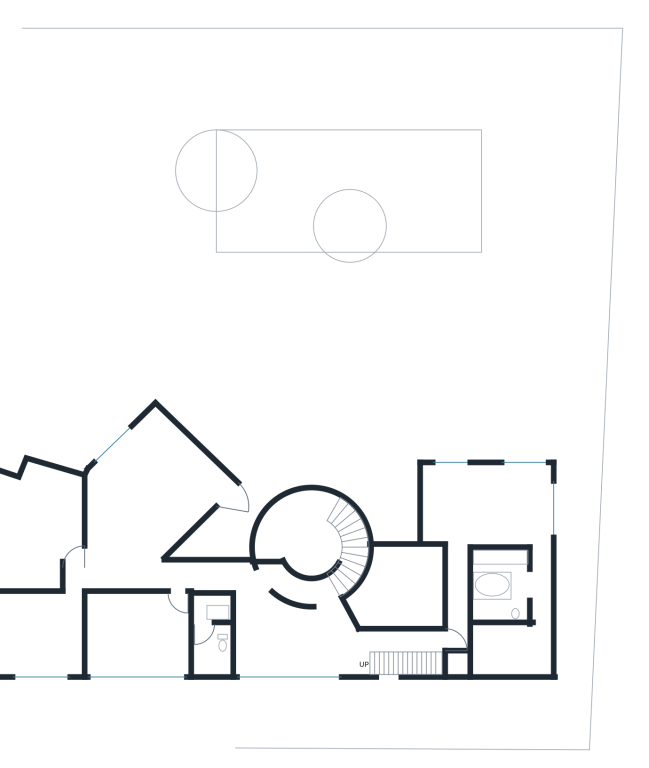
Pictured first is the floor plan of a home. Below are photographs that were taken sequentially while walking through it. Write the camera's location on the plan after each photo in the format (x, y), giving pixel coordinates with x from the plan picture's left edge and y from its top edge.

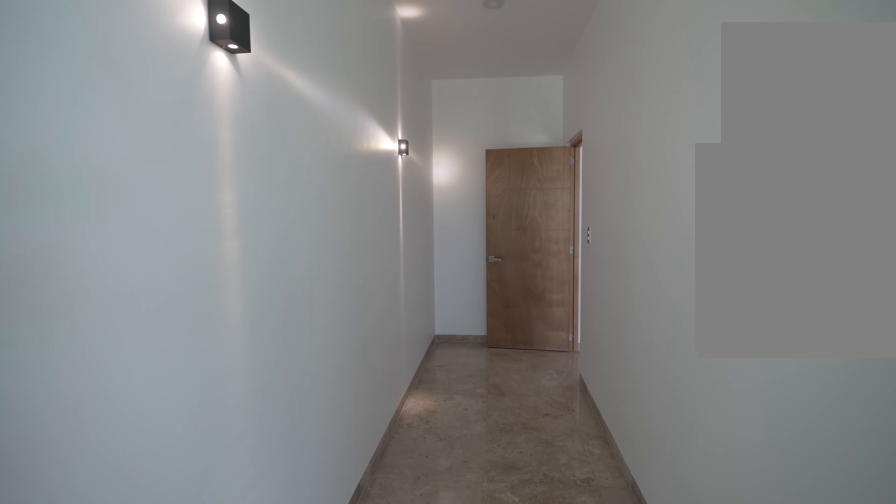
(455, 553)
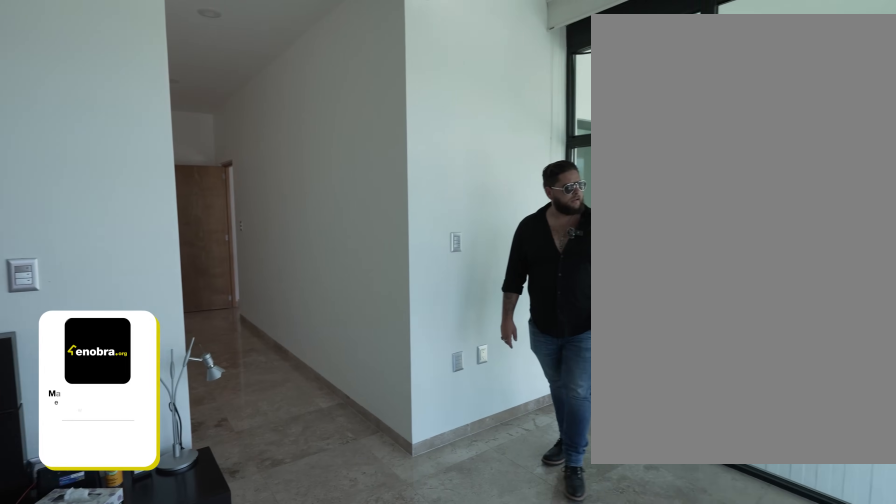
(460, 495)
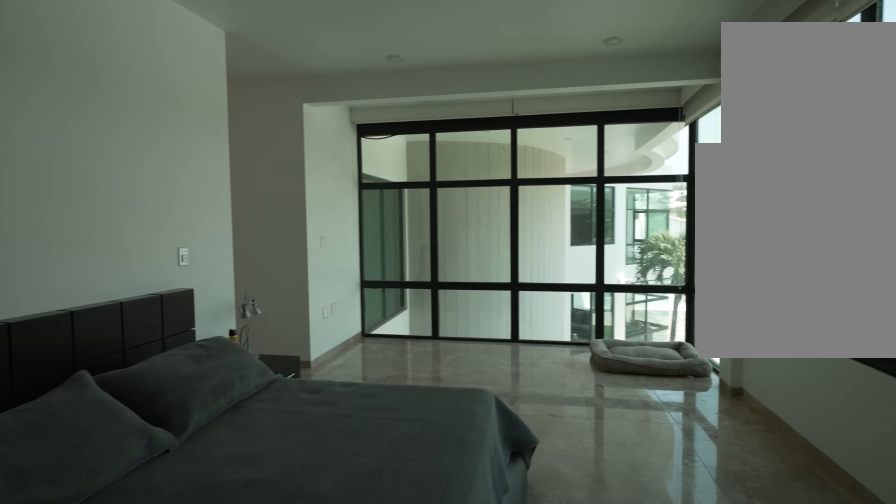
(539, 524)
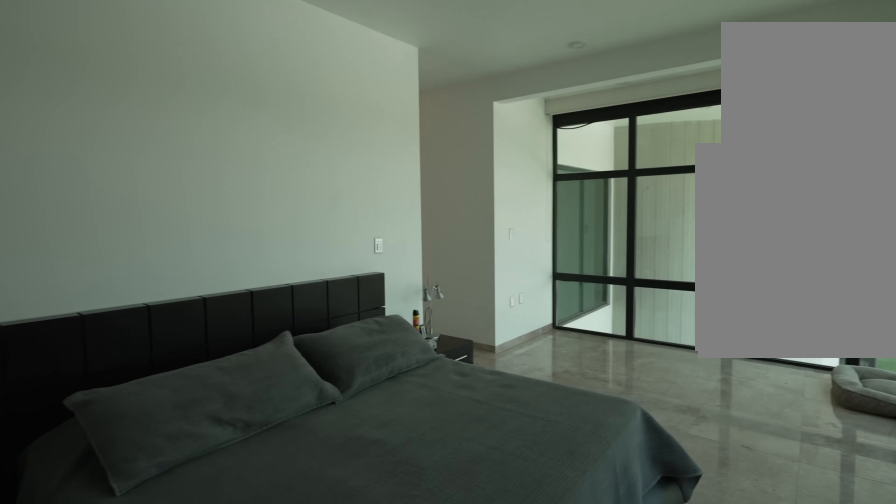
(539, 524)
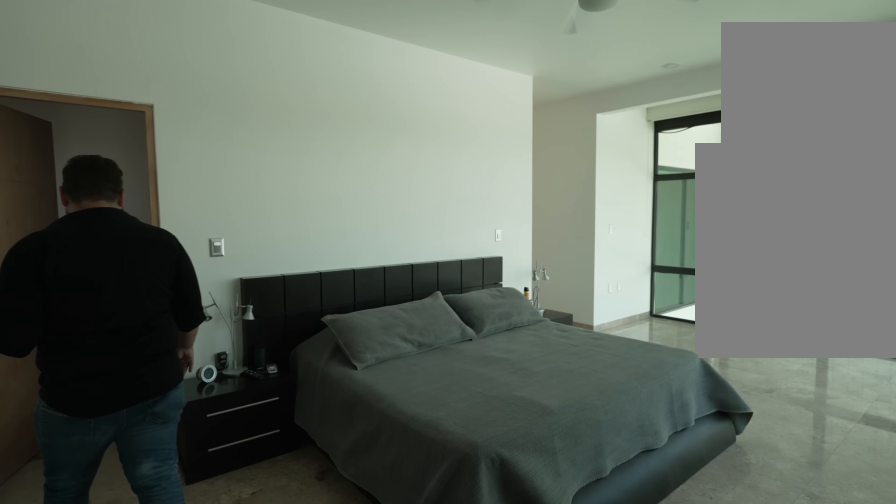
(540, 494)
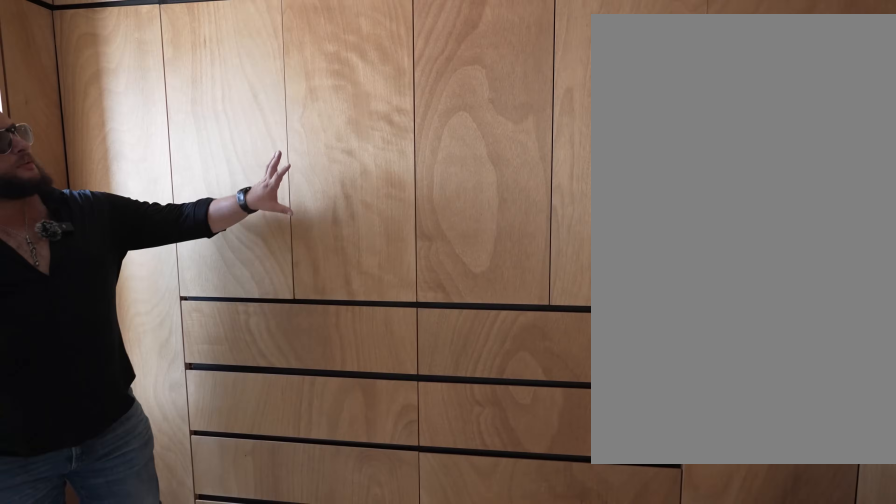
(506, 653)
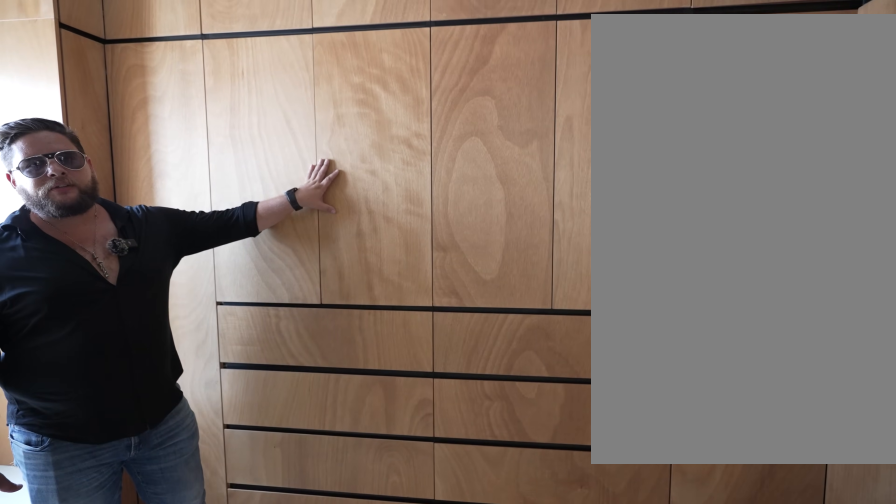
(506, 653)
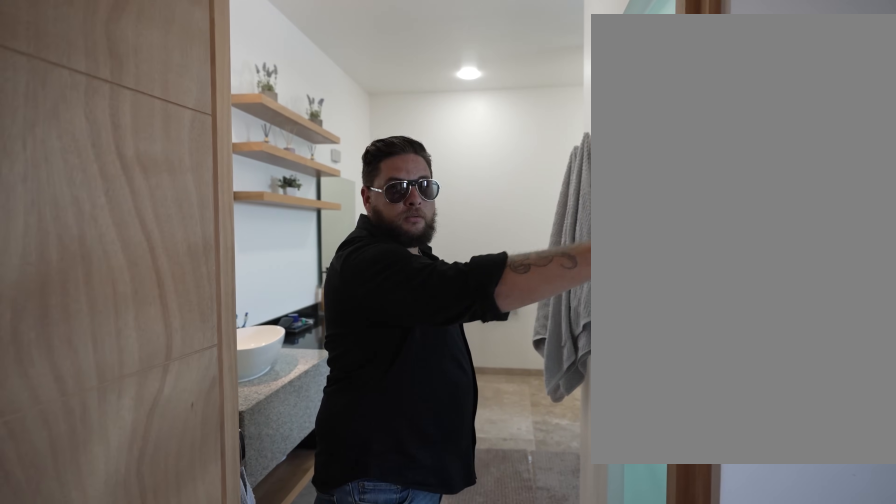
(514, 652)
